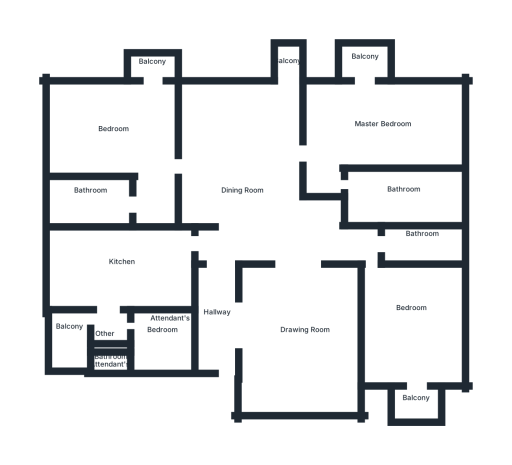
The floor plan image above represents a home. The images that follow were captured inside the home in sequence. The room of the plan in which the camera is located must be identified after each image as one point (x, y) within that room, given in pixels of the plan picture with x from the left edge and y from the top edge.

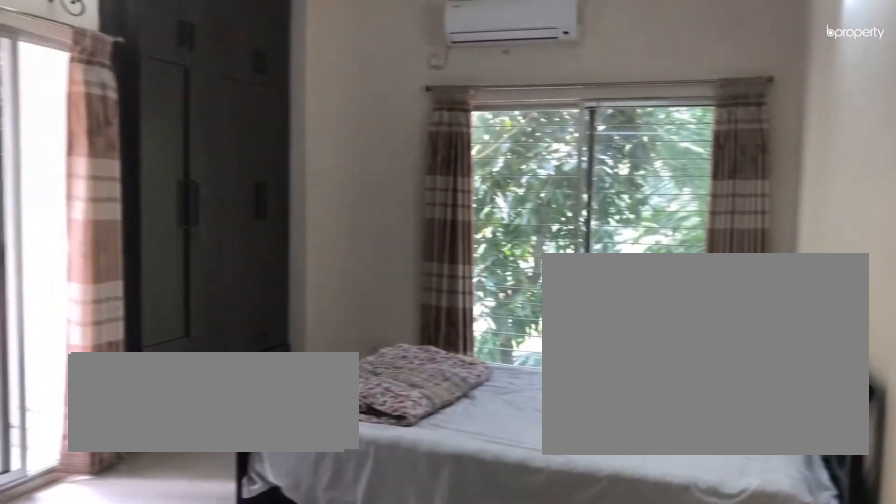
(382, 127)
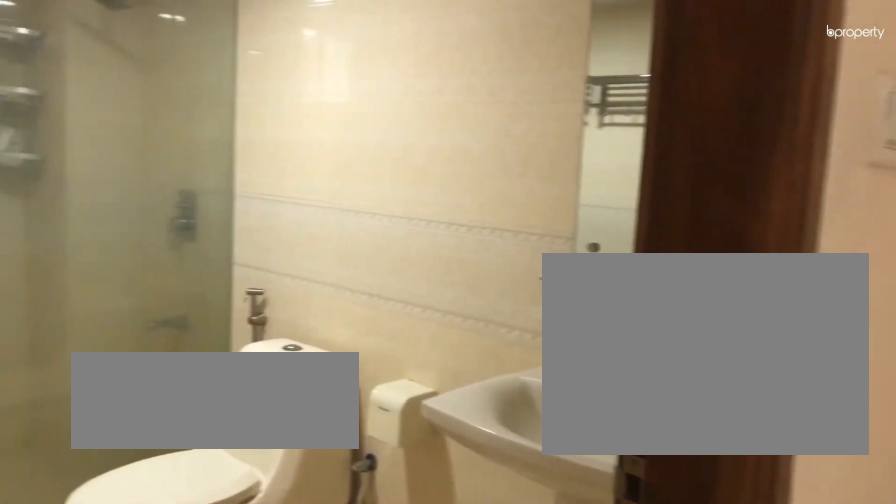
(401, 192)
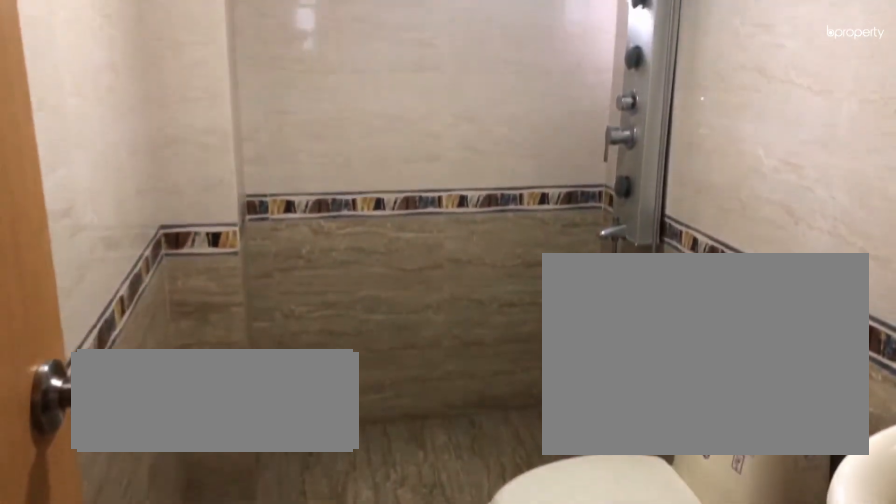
(420, 243)
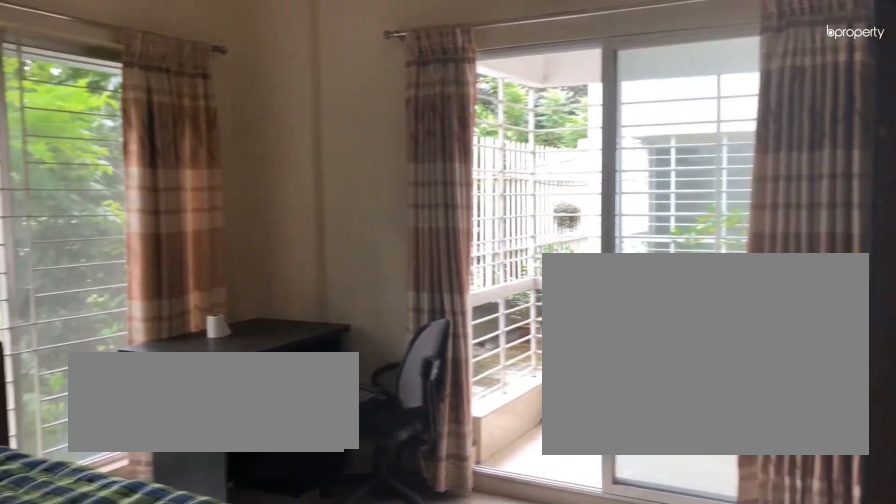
(411, 315)
